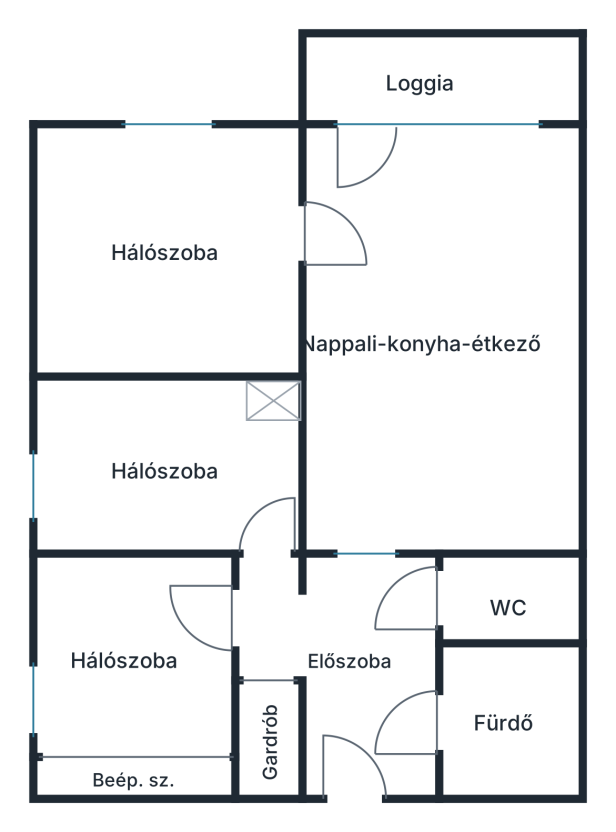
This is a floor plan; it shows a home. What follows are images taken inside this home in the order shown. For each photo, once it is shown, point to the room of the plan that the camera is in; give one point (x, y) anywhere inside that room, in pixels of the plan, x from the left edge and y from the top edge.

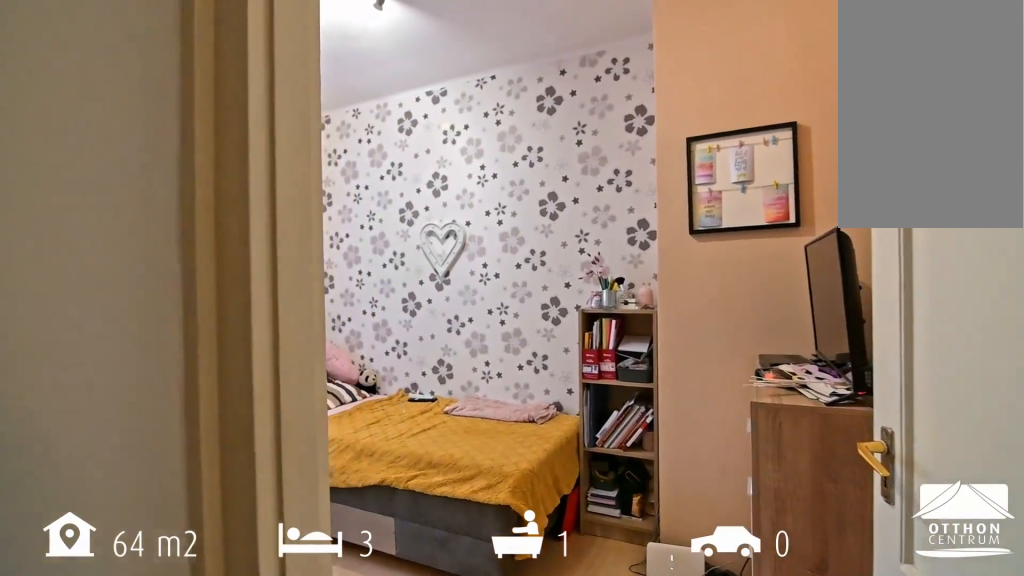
(175, 471)
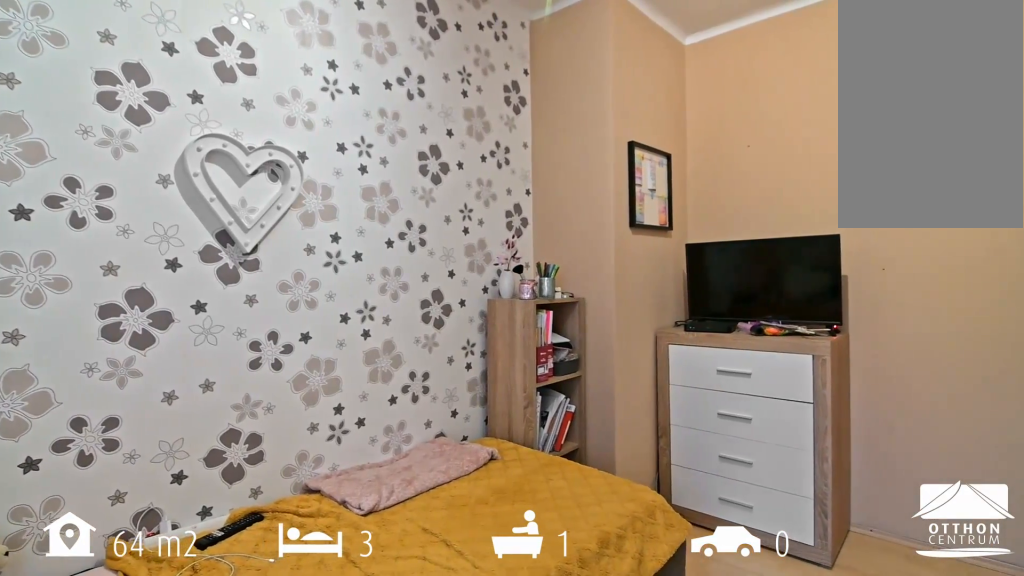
(176, 471)
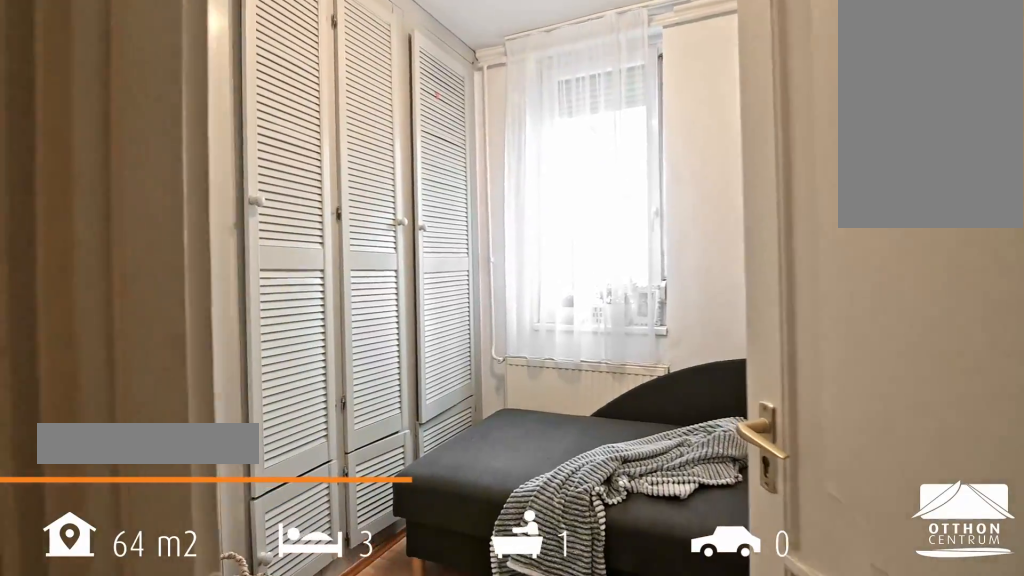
(133, 664)
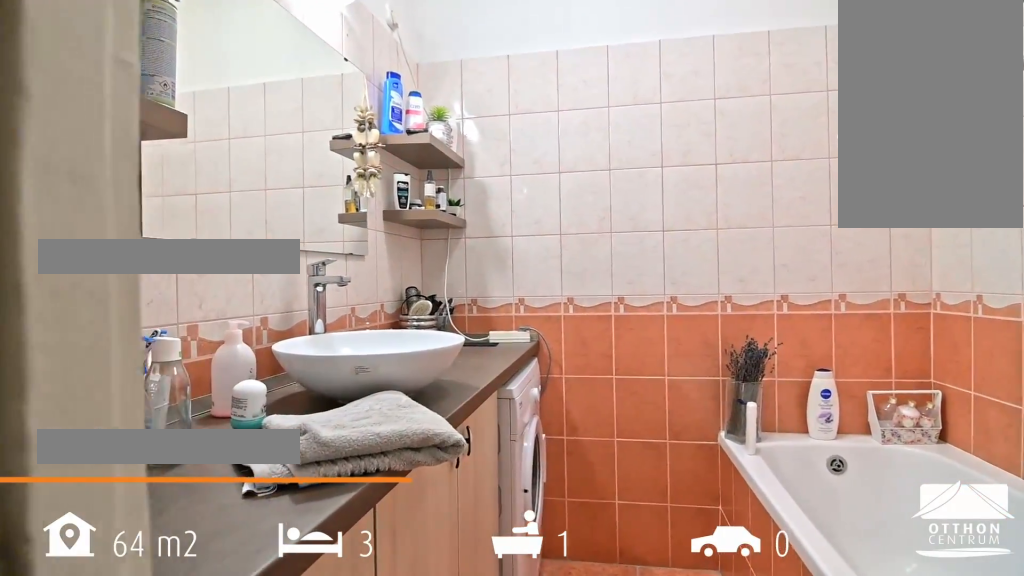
(506, 718)
